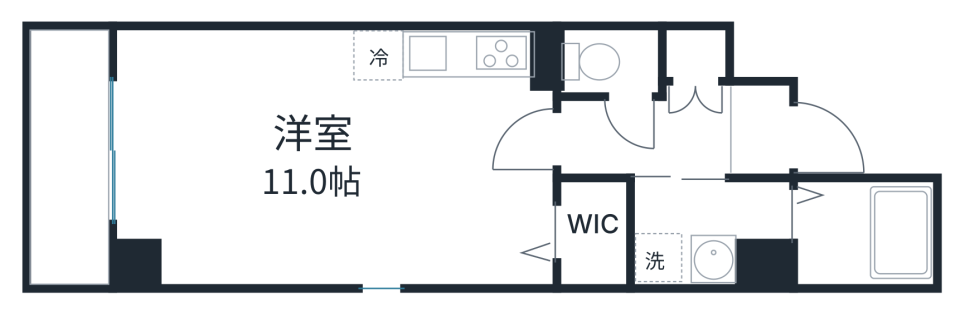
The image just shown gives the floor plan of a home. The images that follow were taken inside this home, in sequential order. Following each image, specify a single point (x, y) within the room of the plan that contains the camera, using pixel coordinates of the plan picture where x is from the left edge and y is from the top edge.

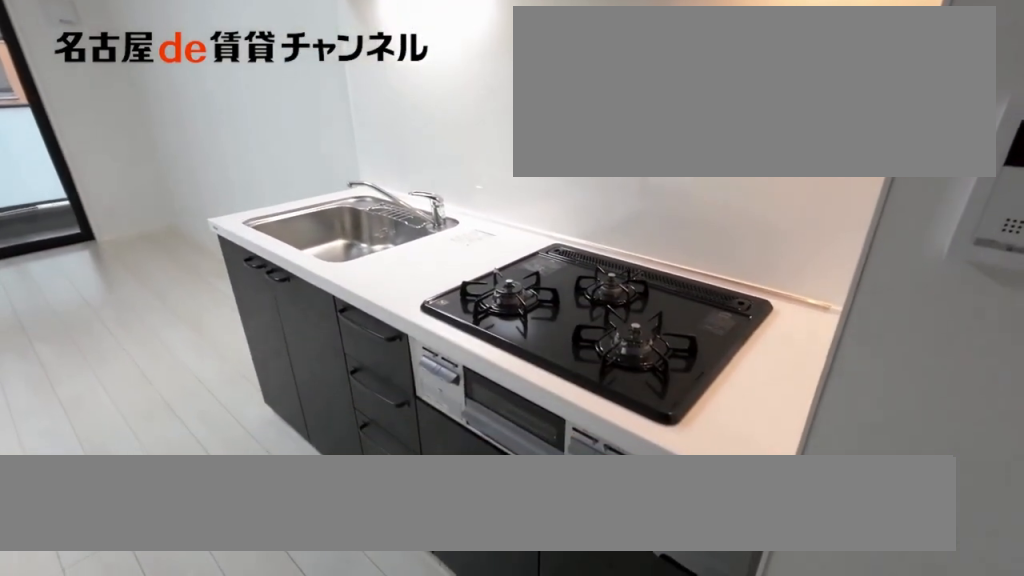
(457, 66)
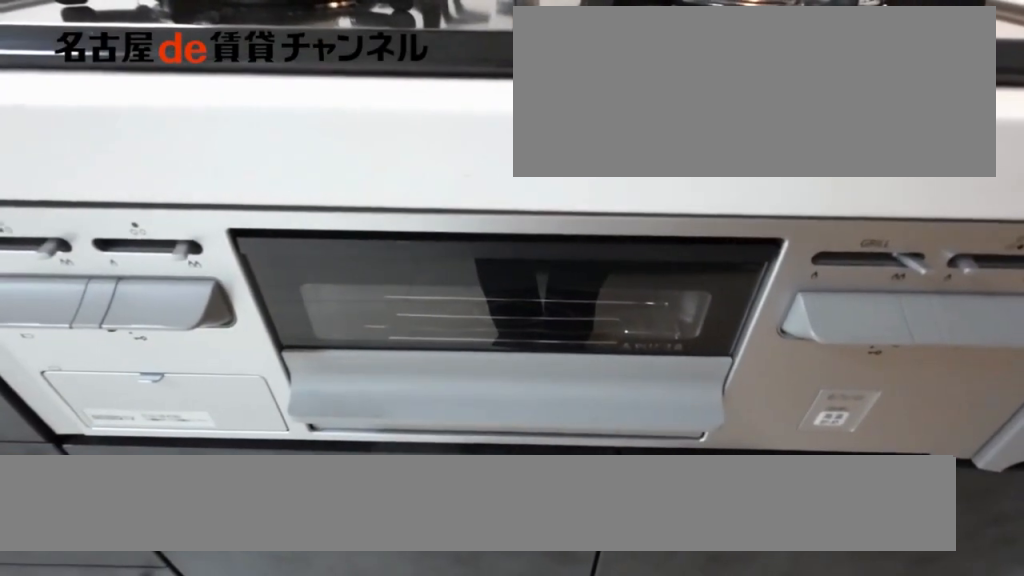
(457, 66)
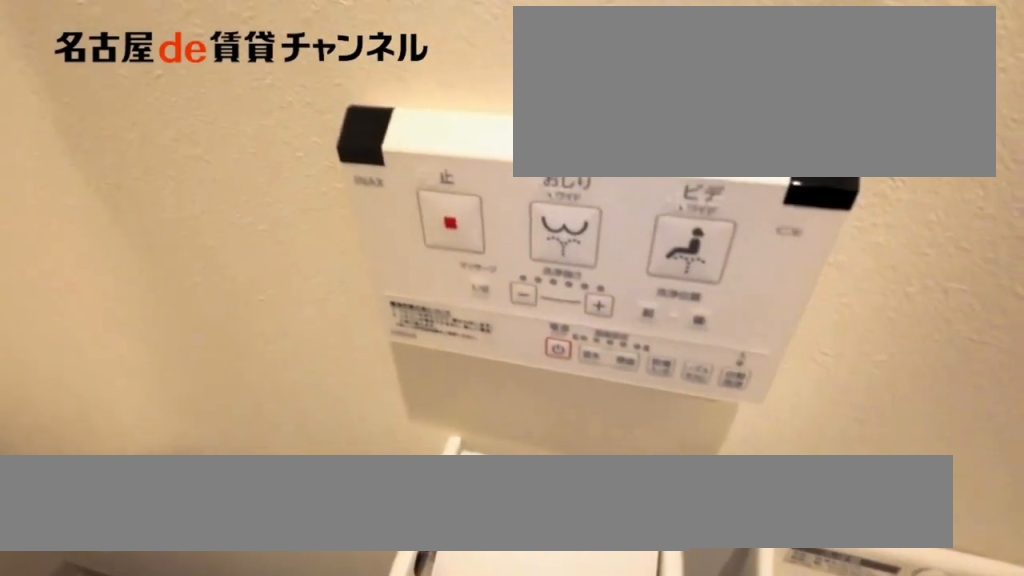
(613, 65)
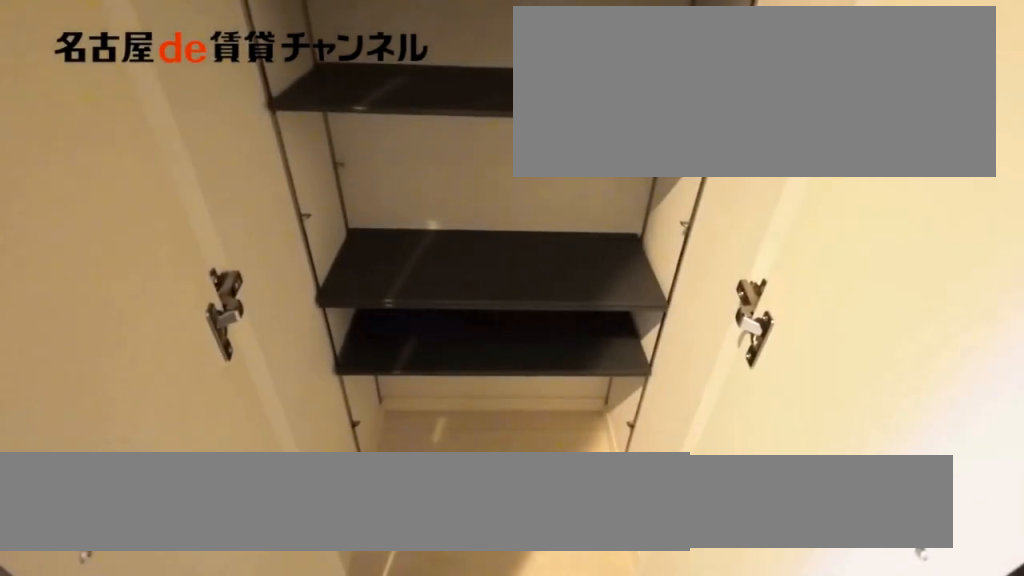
(693, 56)
